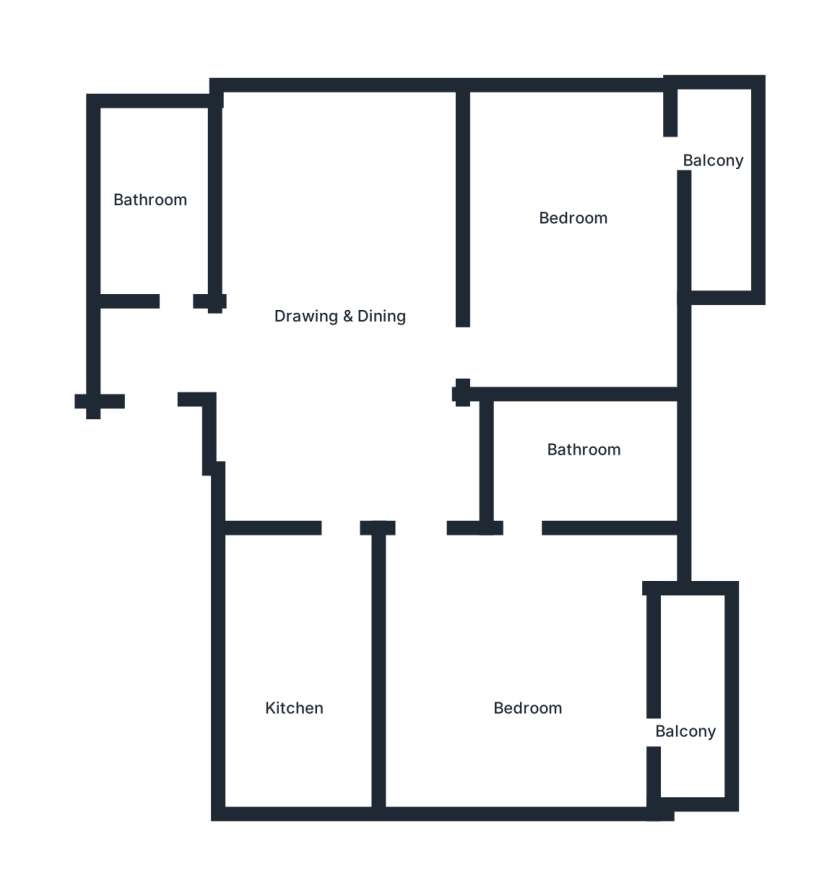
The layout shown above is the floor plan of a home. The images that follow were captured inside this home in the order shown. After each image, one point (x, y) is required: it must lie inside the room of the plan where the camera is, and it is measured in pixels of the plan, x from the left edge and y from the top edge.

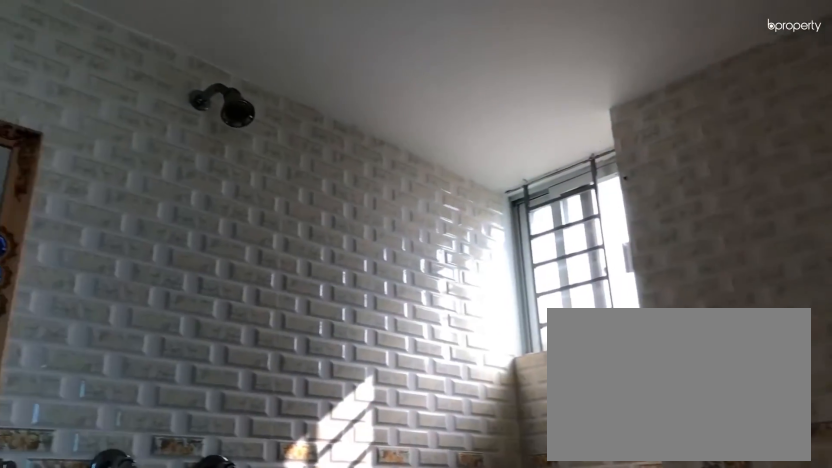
(569, 451)
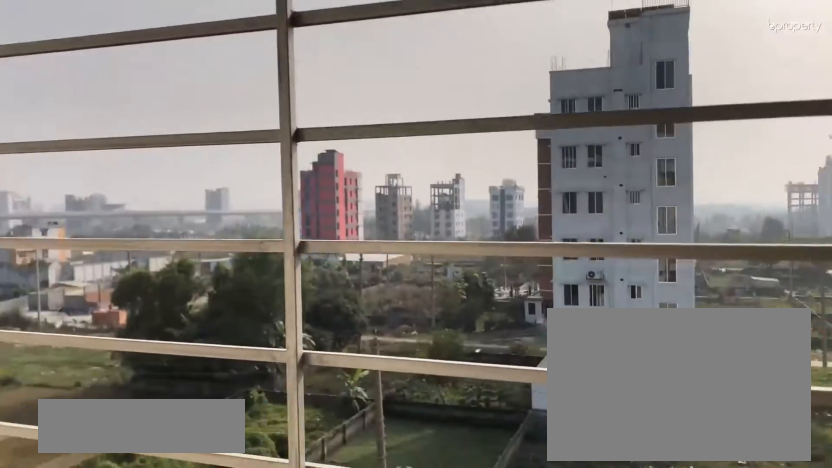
(702, 729)
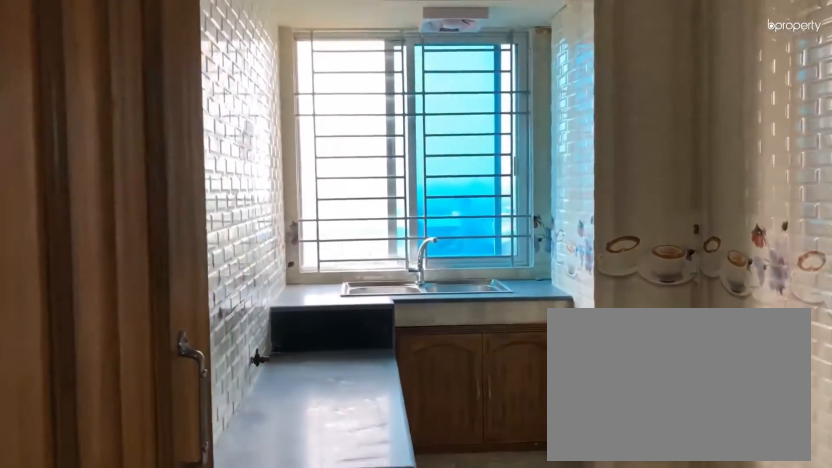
(309, 693)
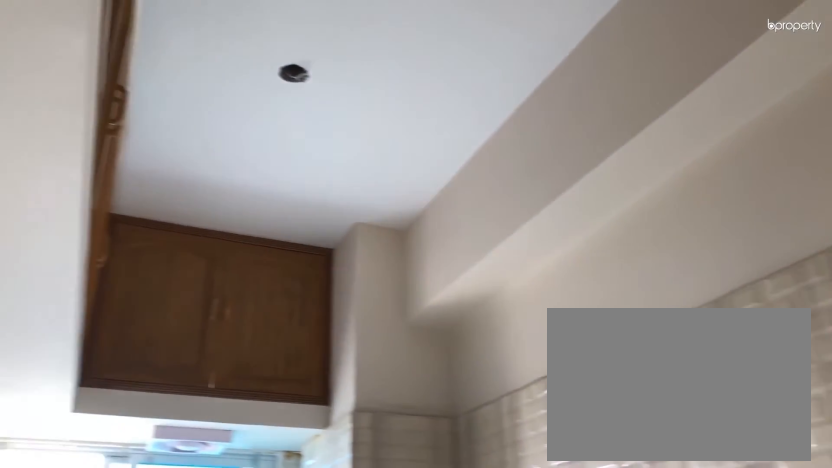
(309, 693)
